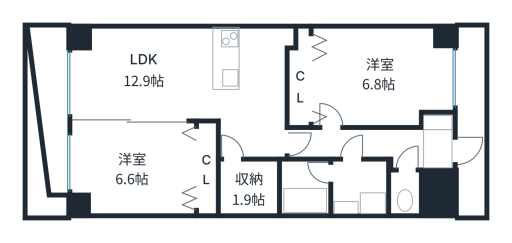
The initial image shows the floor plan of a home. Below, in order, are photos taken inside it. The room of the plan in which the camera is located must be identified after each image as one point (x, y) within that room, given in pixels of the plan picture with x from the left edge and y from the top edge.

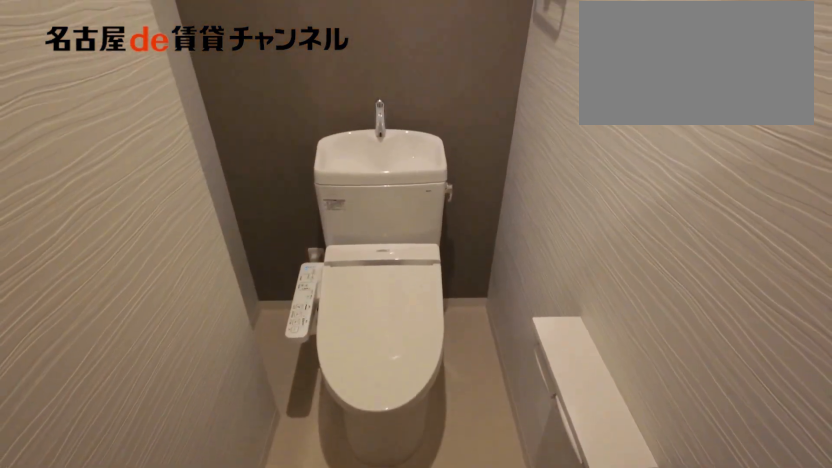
(405, 192)
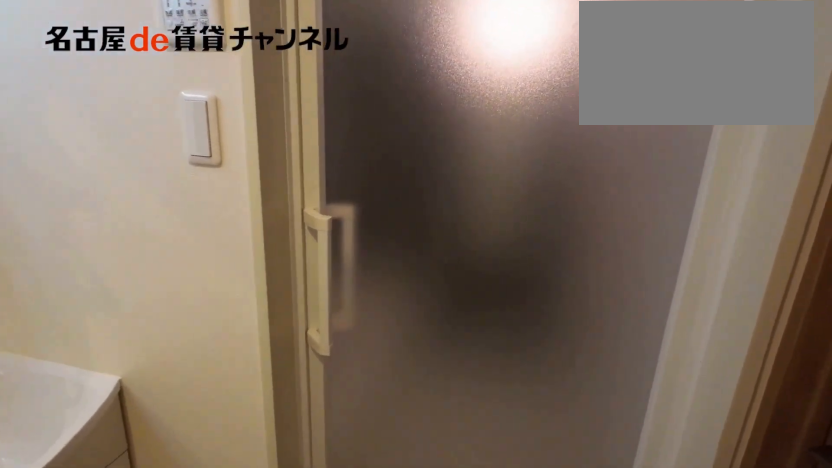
(360, 187)
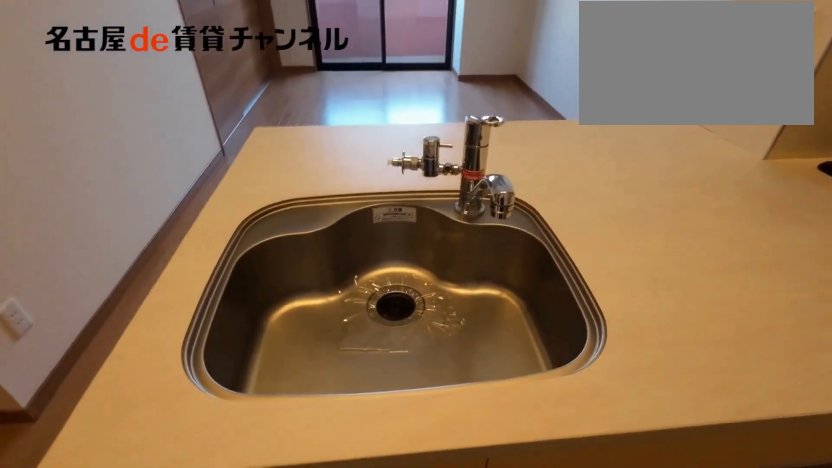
(254, 58)
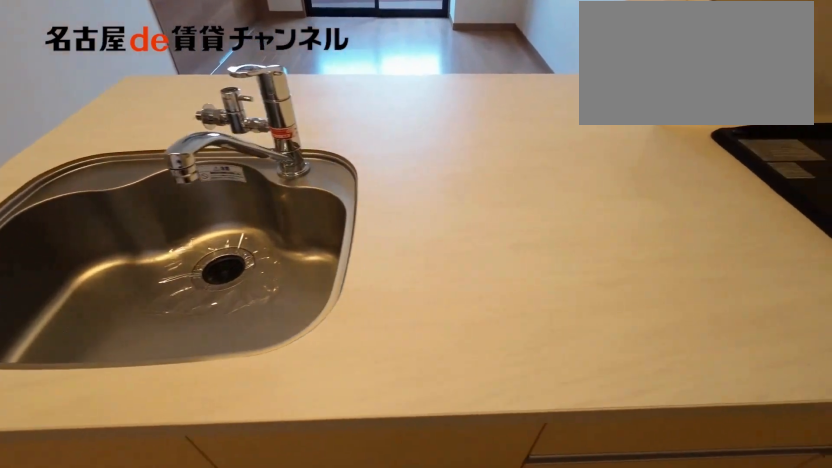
(254, 58)
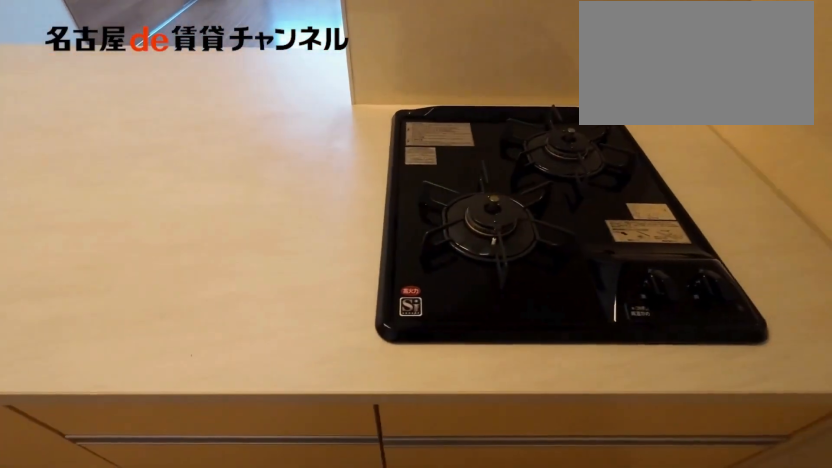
(254, 58)
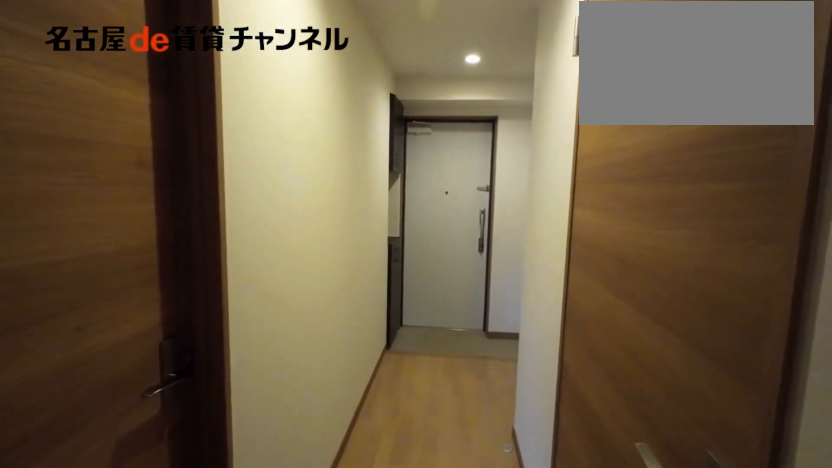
(359, 144)
